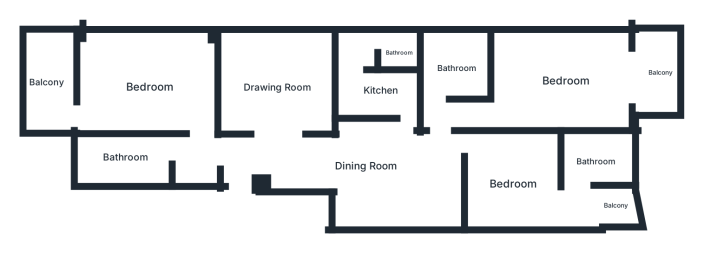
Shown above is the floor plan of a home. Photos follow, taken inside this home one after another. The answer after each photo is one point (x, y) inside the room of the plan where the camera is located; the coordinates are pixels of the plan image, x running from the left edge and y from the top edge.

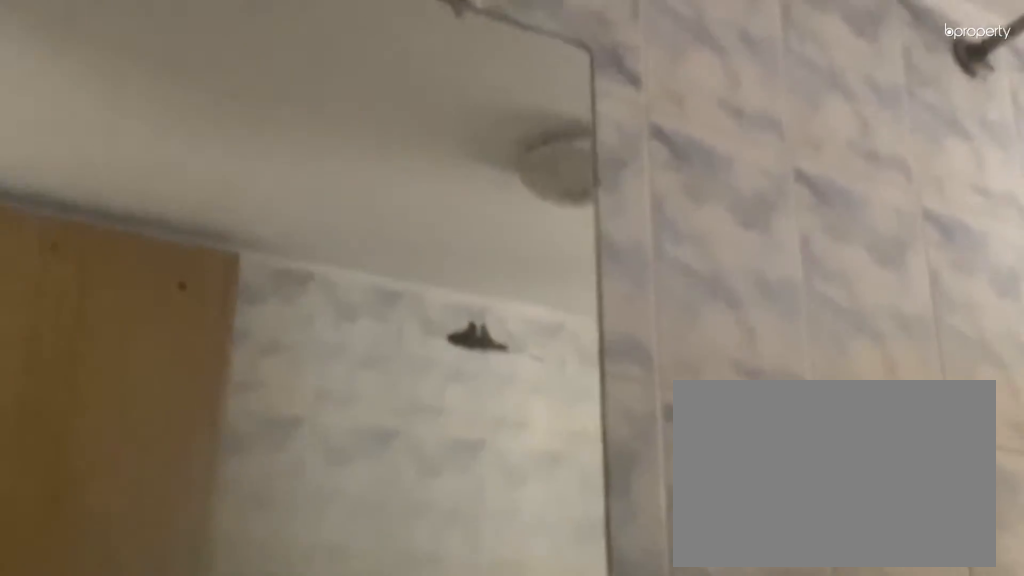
(125, 156)
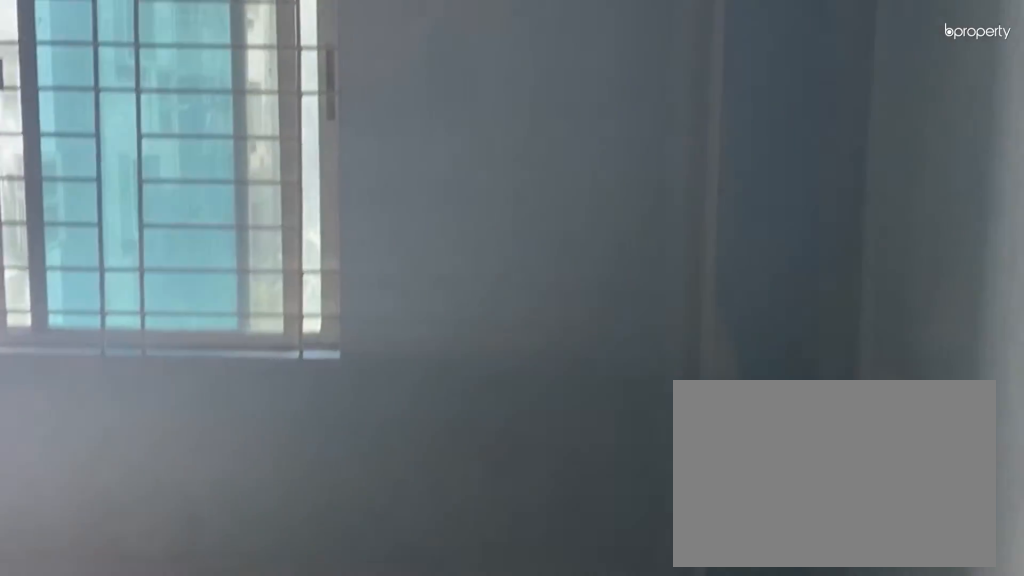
(149, 86)
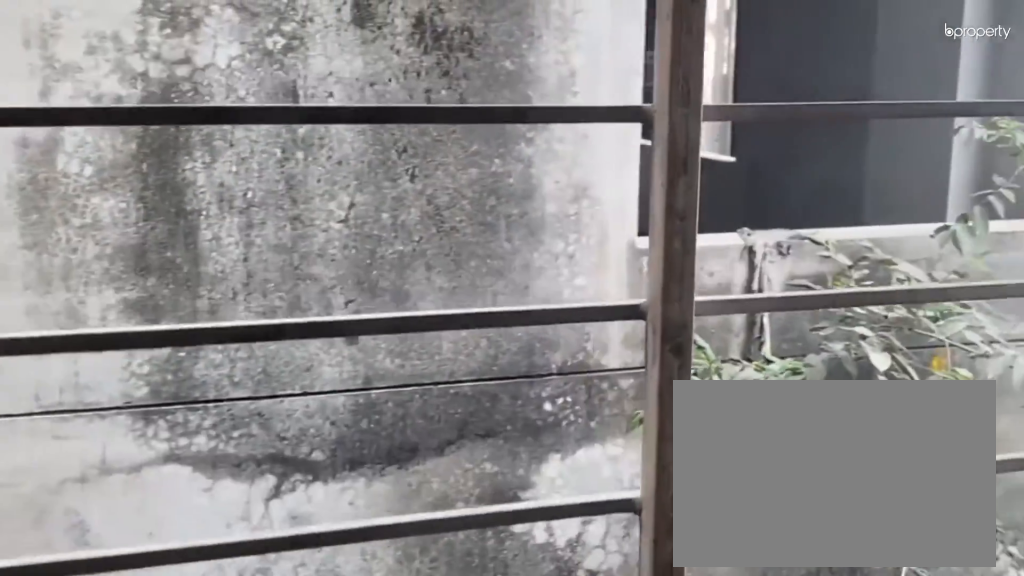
(46, 82)
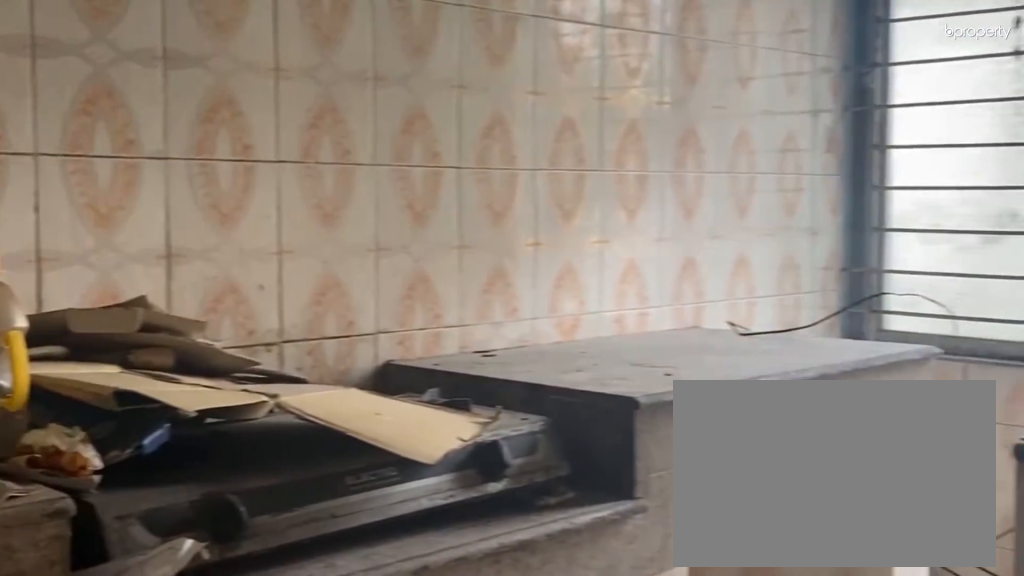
(380, 90)
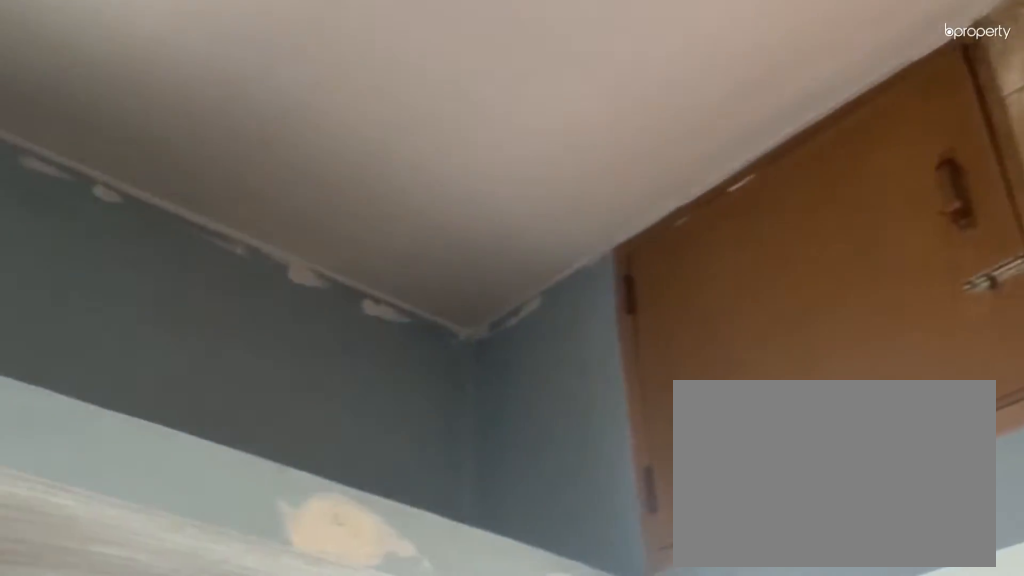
(380, 90)
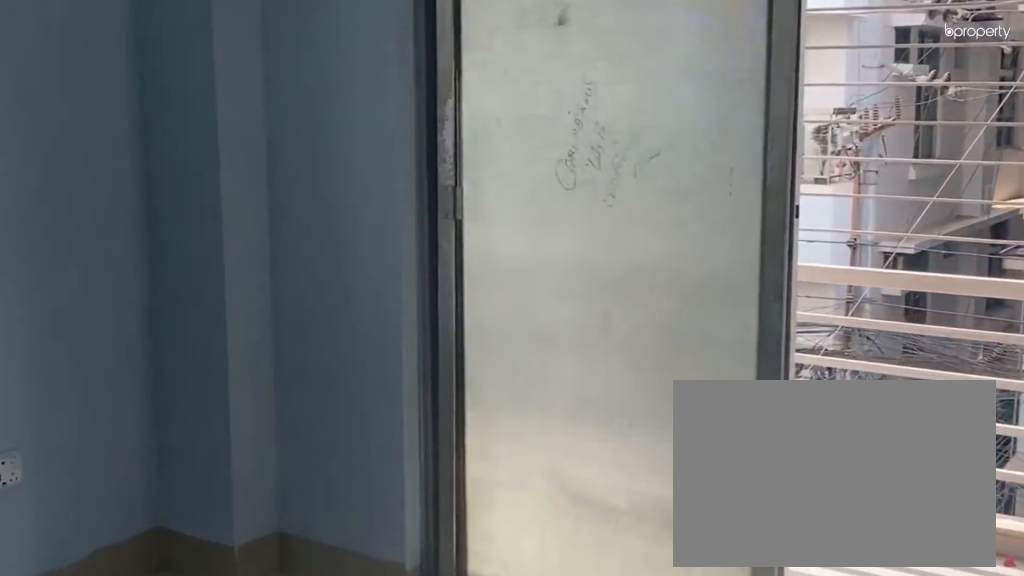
(564, 80)
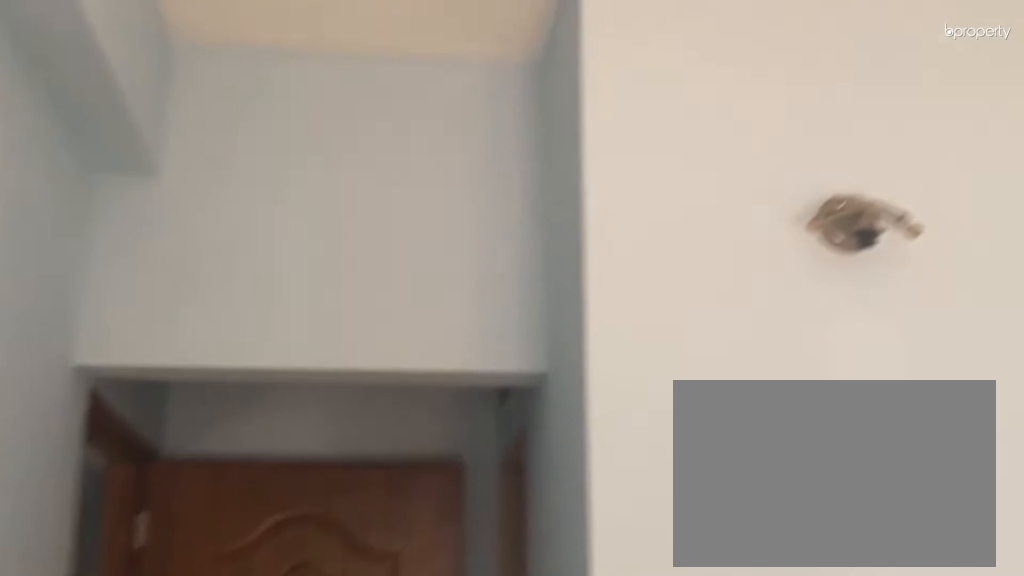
(564, 80)
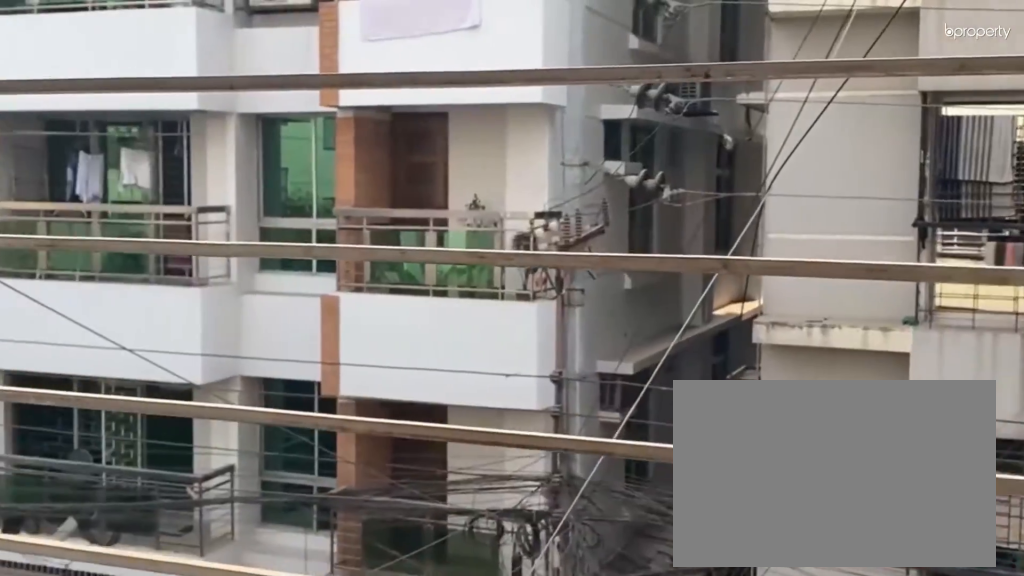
(658, 70)
